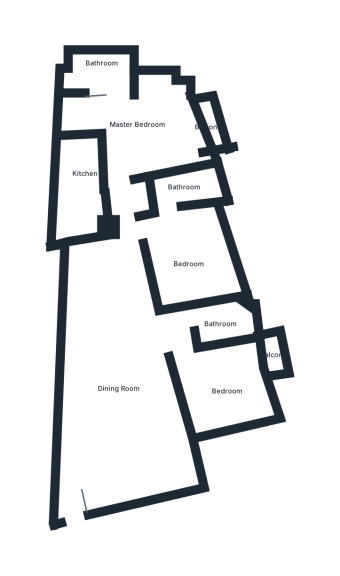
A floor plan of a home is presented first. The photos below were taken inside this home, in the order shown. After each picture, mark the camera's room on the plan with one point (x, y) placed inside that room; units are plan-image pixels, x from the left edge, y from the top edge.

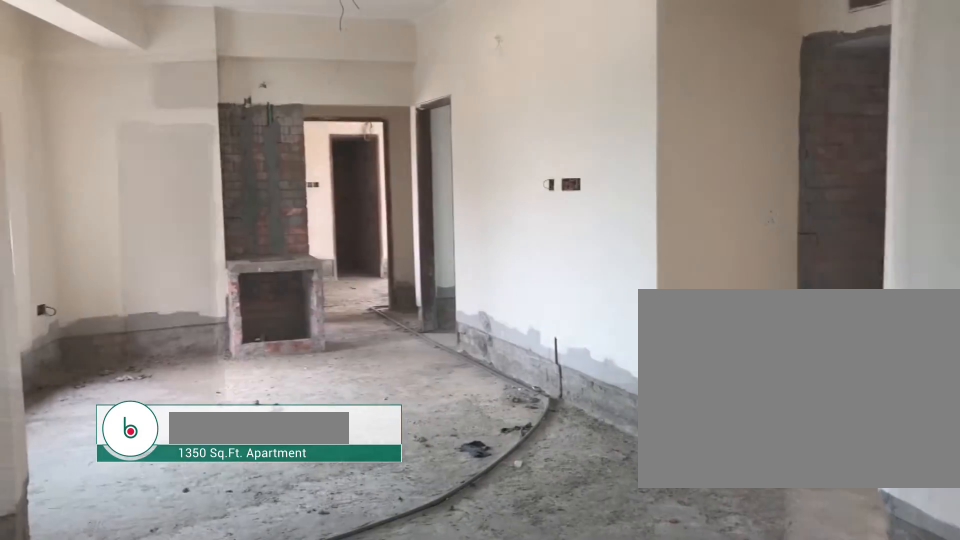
(98, 385)
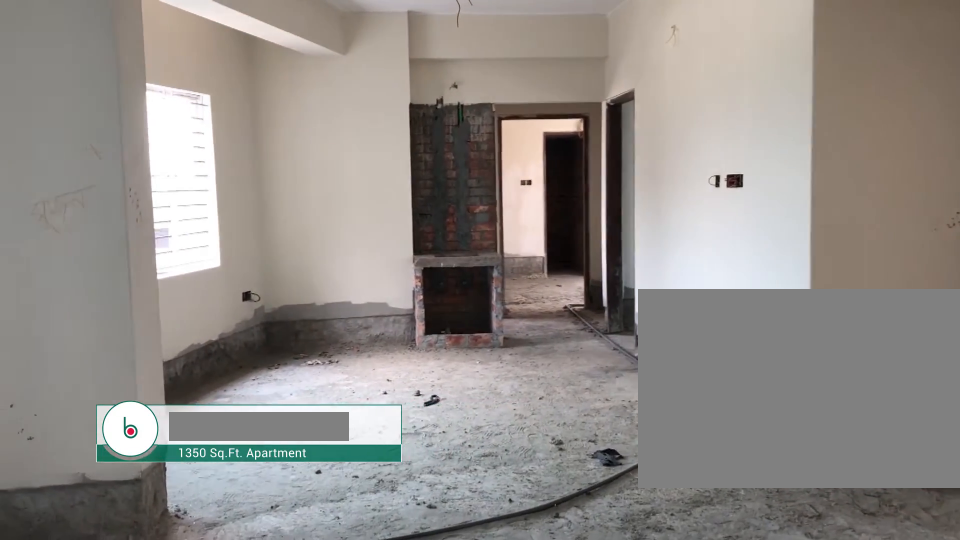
(98, 385)
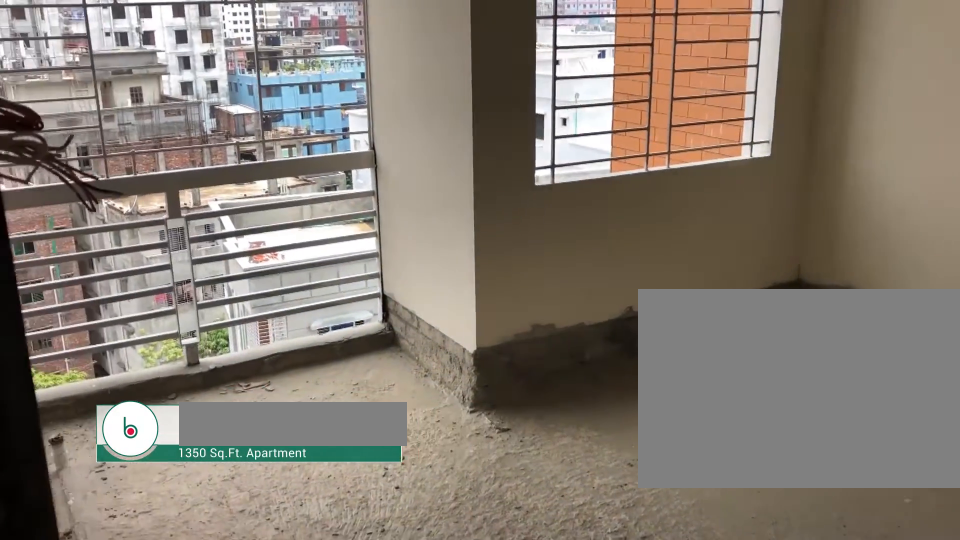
(230, 398)
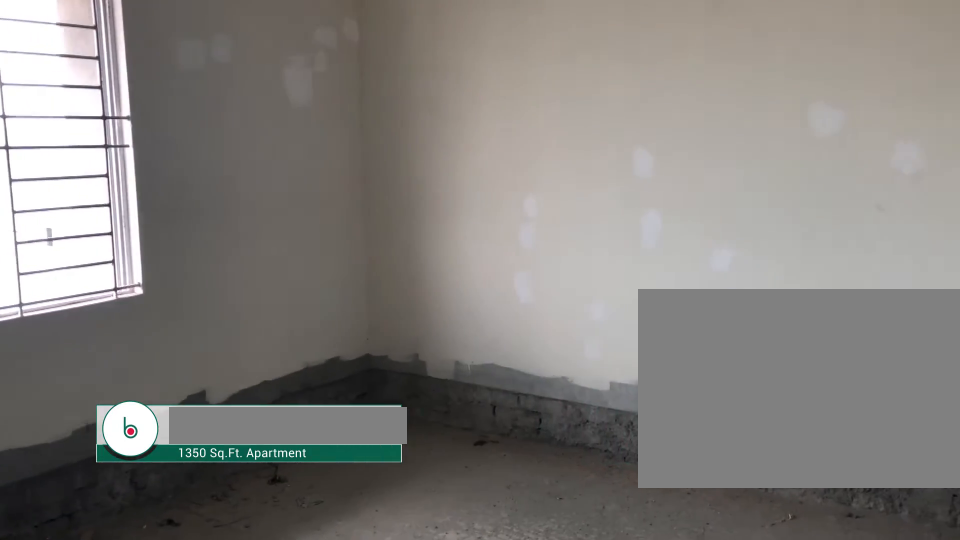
(186, 259)
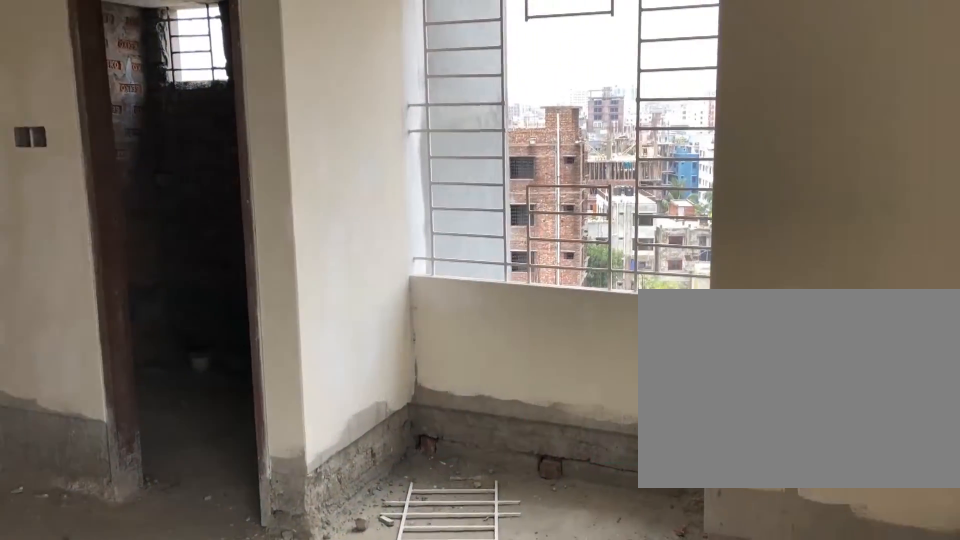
(145, 135)
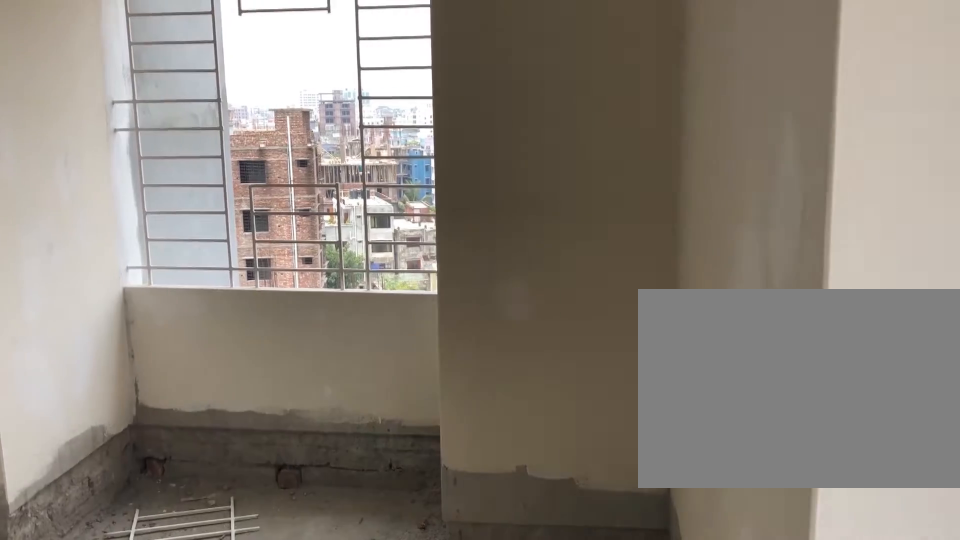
(145, 135)
